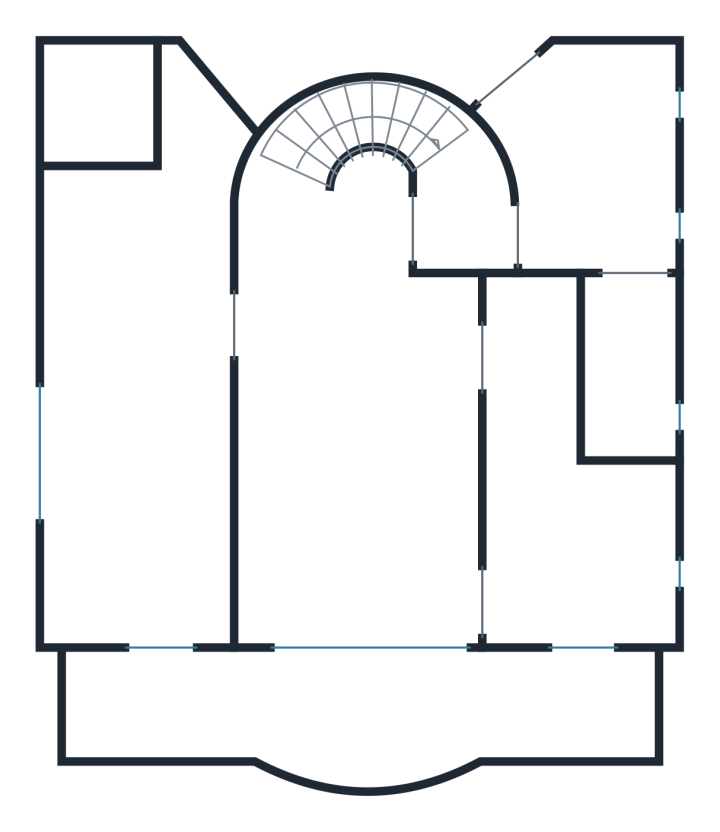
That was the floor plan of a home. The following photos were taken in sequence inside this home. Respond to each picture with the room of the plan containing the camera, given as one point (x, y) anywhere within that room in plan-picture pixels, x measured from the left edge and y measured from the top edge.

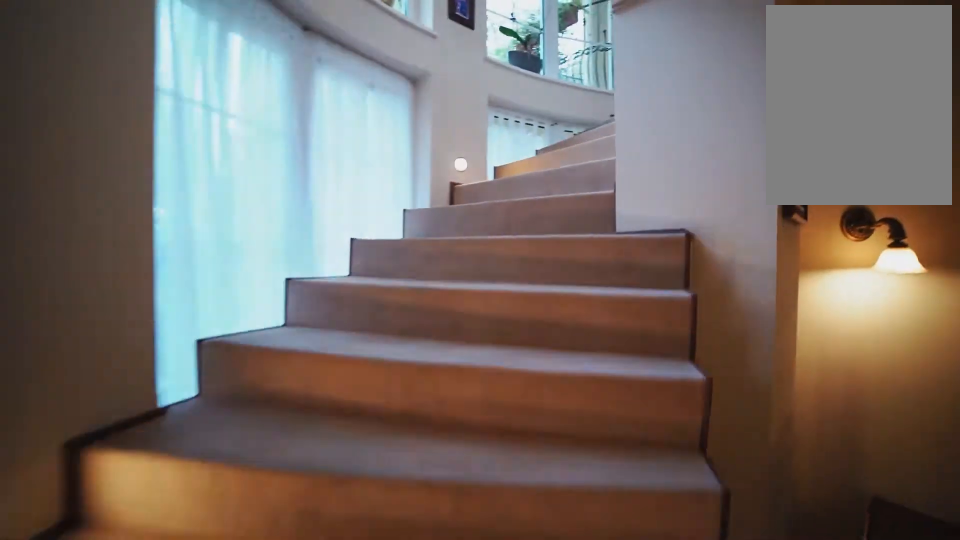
(317, 149)
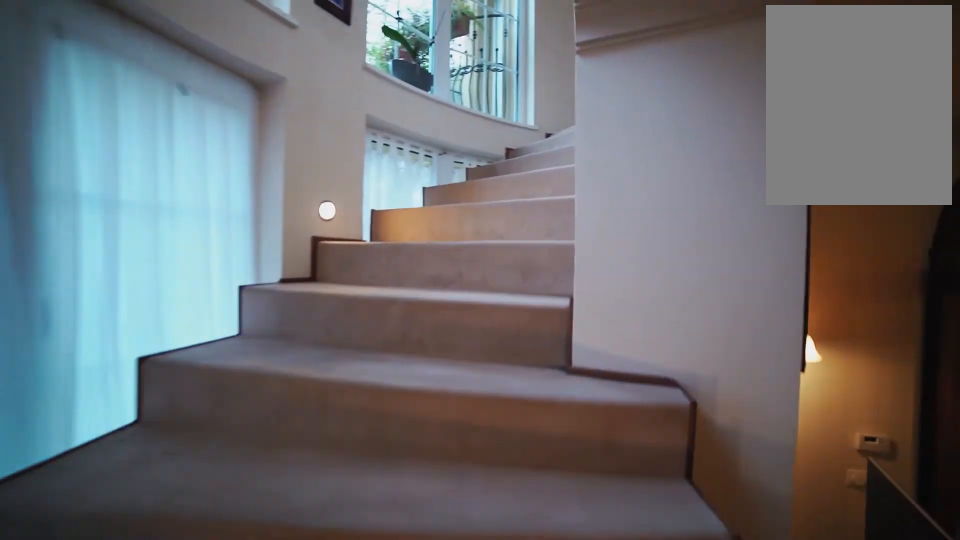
(323, 139)
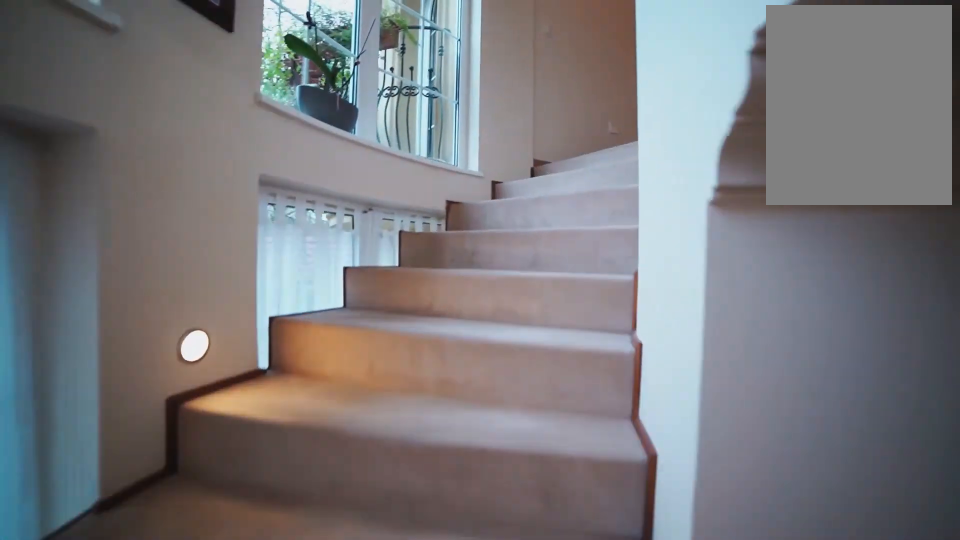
(333, 129)
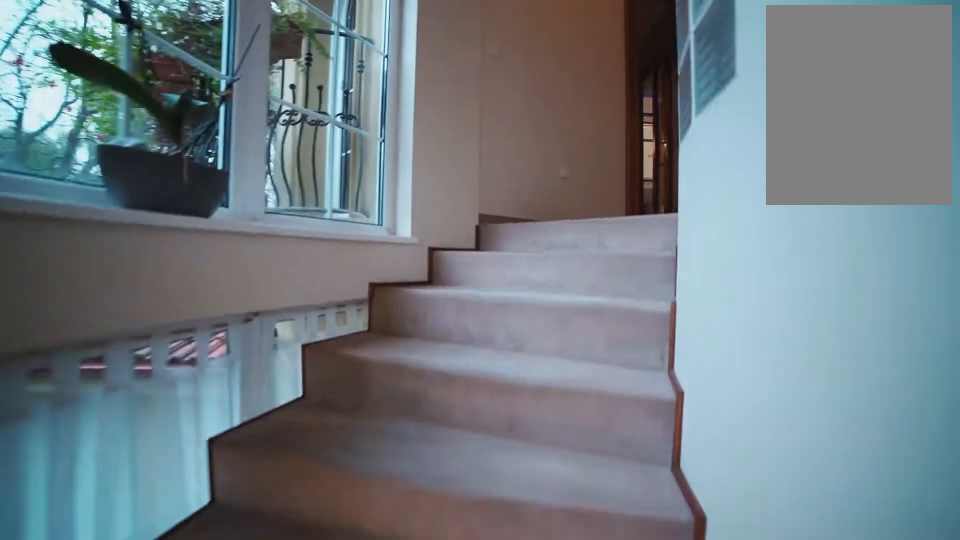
(351, 123)
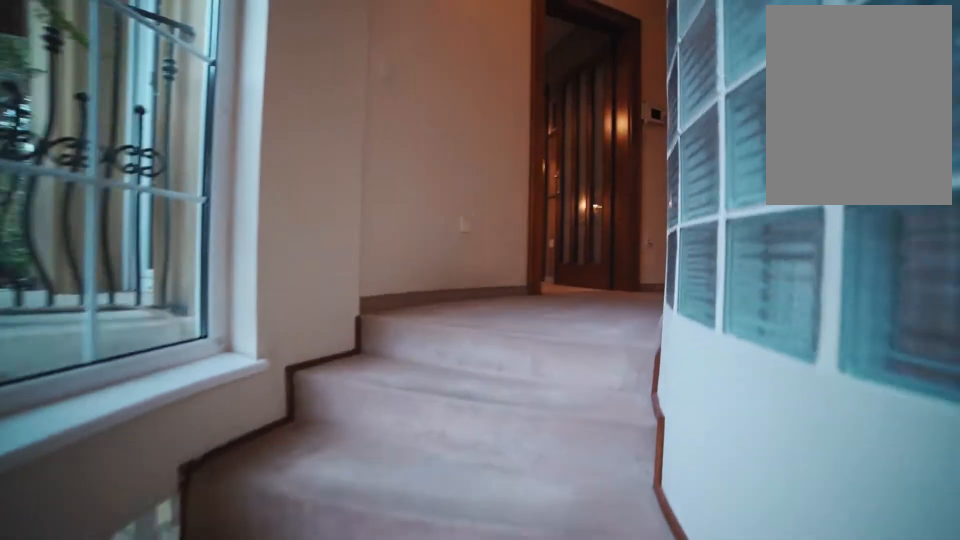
(374, 122)
